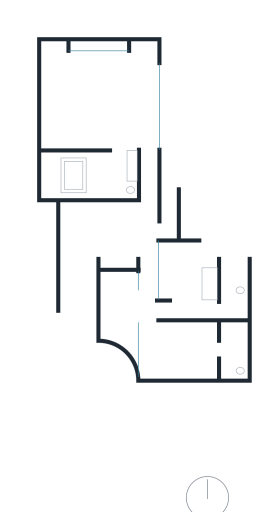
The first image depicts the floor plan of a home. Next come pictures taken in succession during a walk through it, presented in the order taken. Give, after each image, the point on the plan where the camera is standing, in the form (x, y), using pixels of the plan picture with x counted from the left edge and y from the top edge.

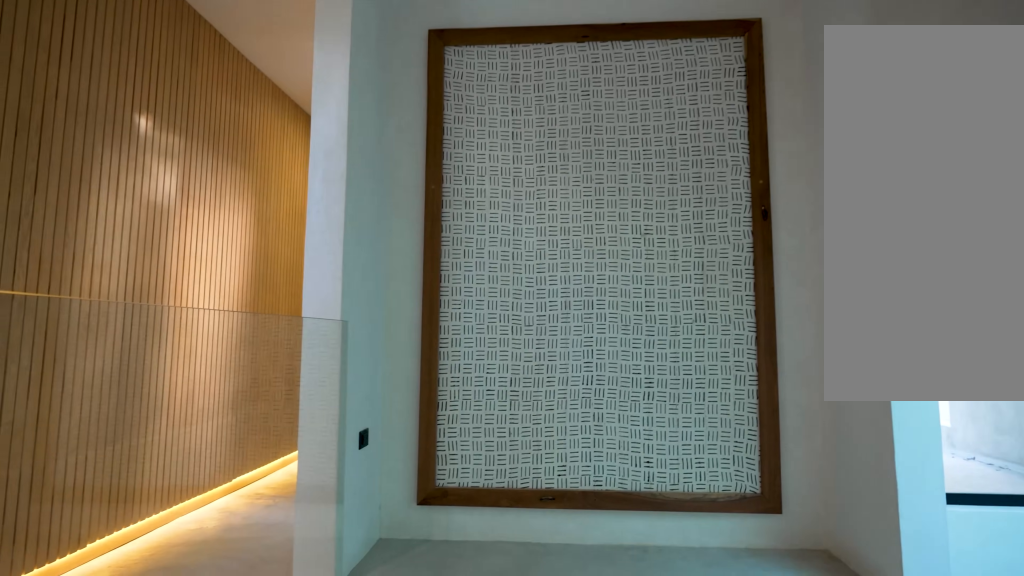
(142, 208)
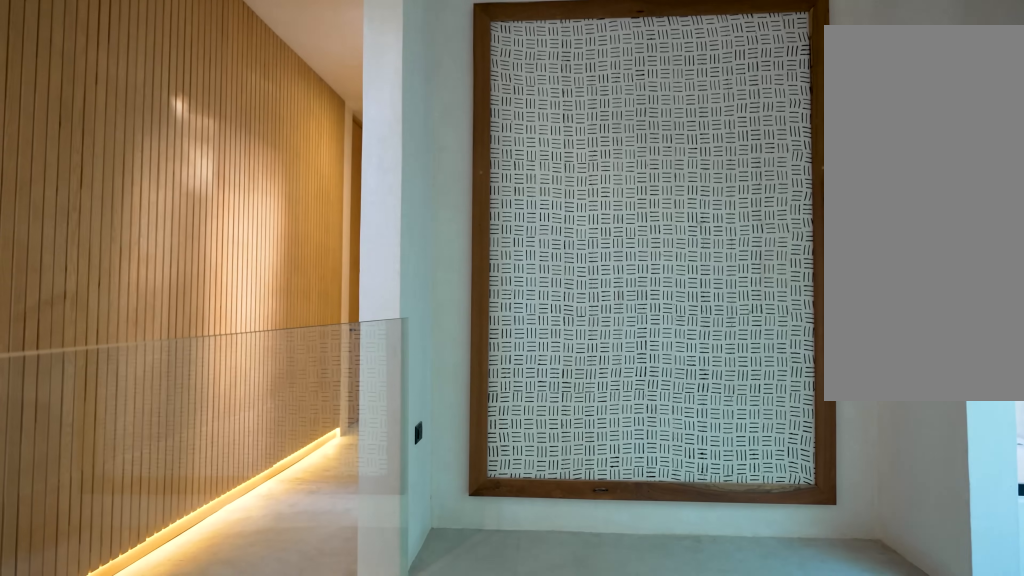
(143, 208)
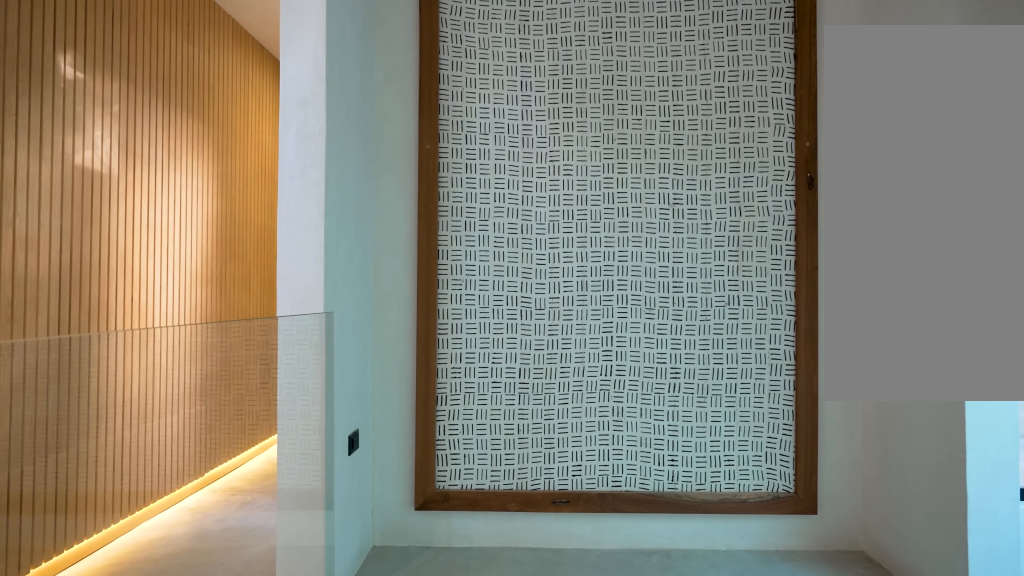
(144, 208)
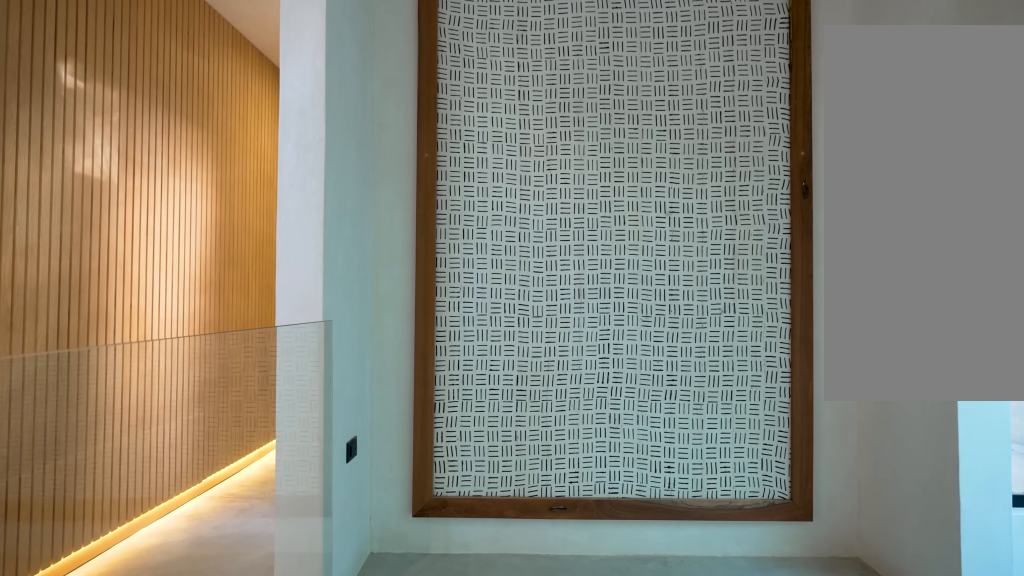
(144, 208)
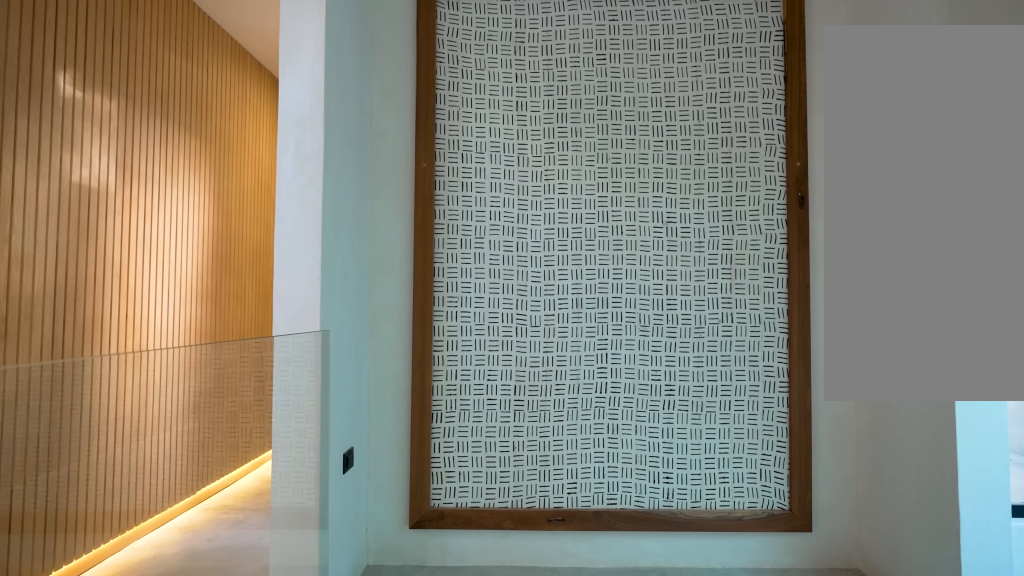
(144, 208)
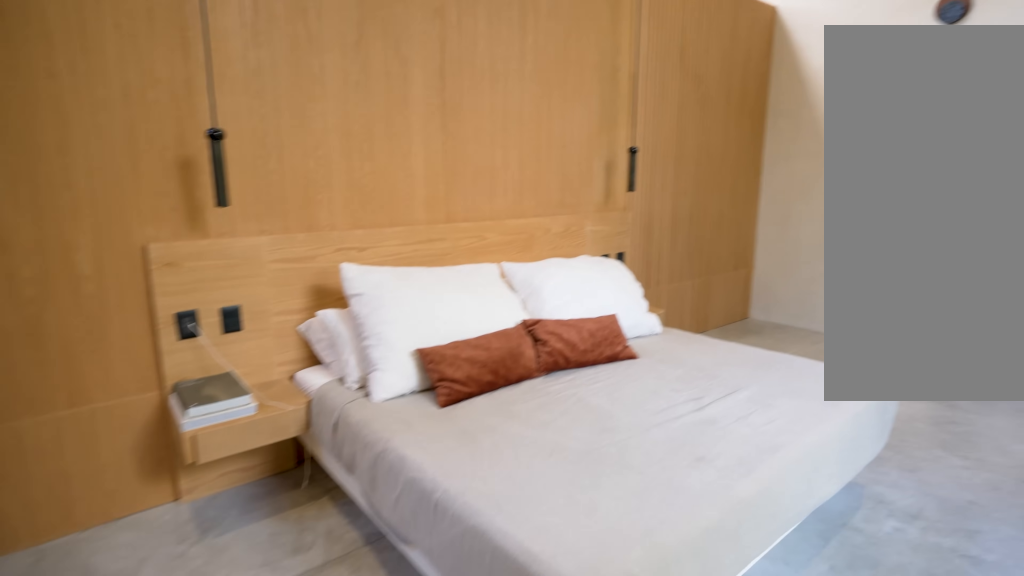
(128, 75)
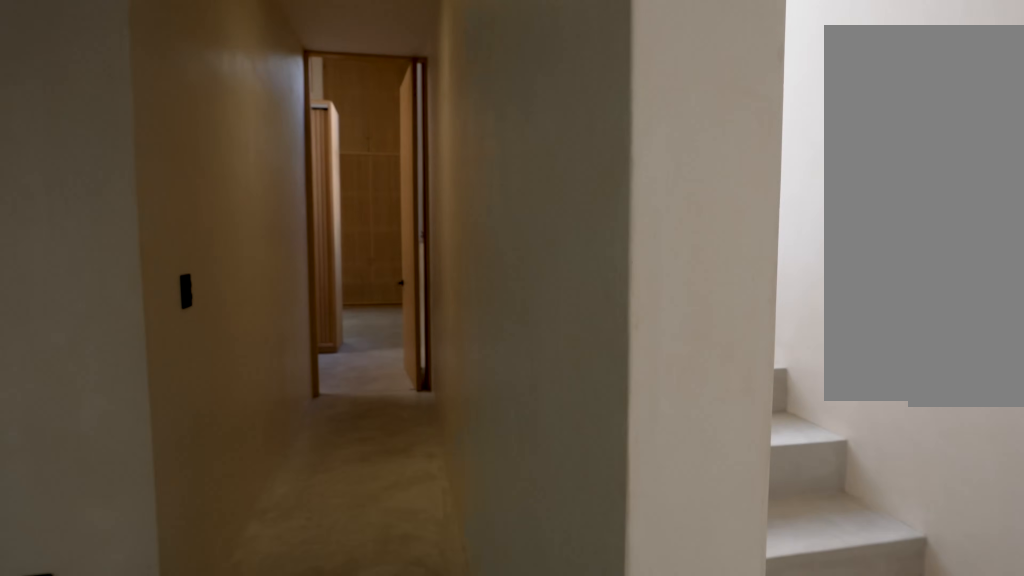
(146, 168)
